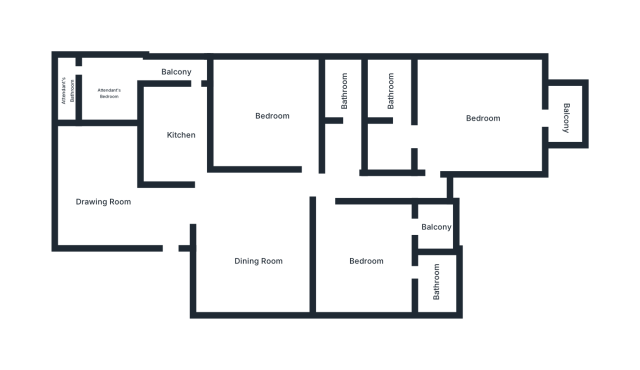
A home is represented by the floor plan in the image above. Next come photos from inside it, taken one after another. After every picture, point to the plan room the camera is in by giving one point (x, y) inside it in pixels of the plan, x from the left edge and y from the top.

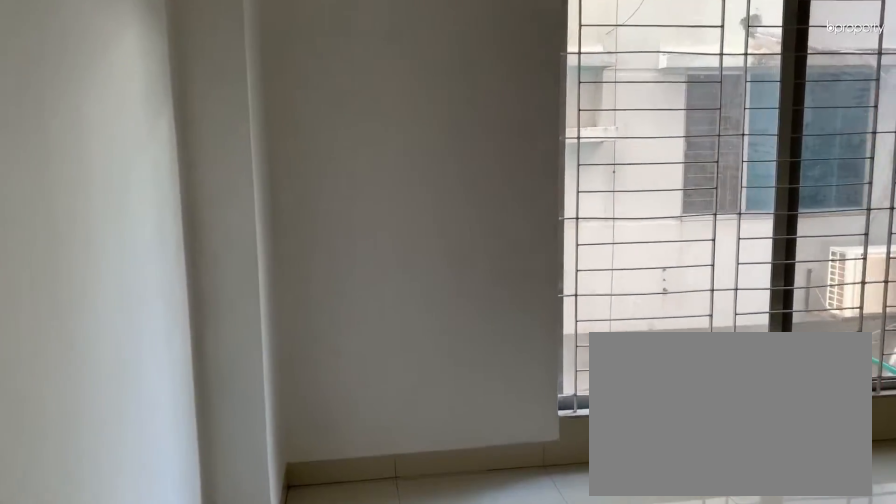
(105, 201)
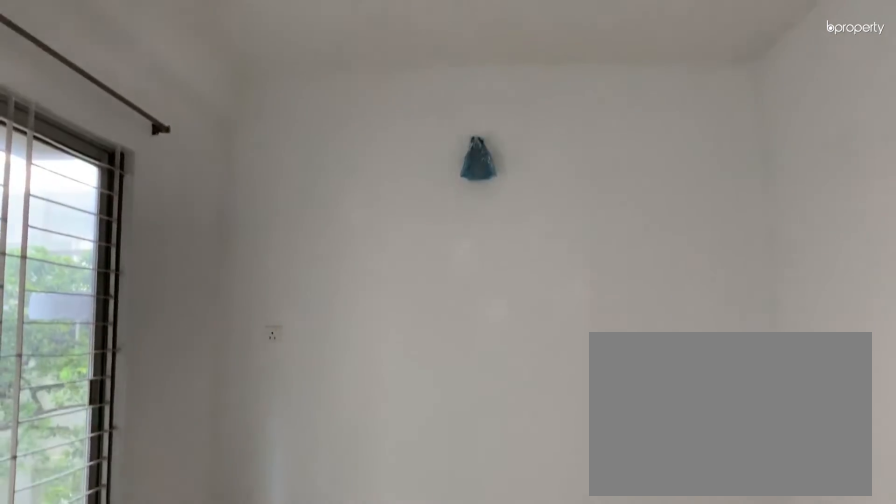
(105, 201)
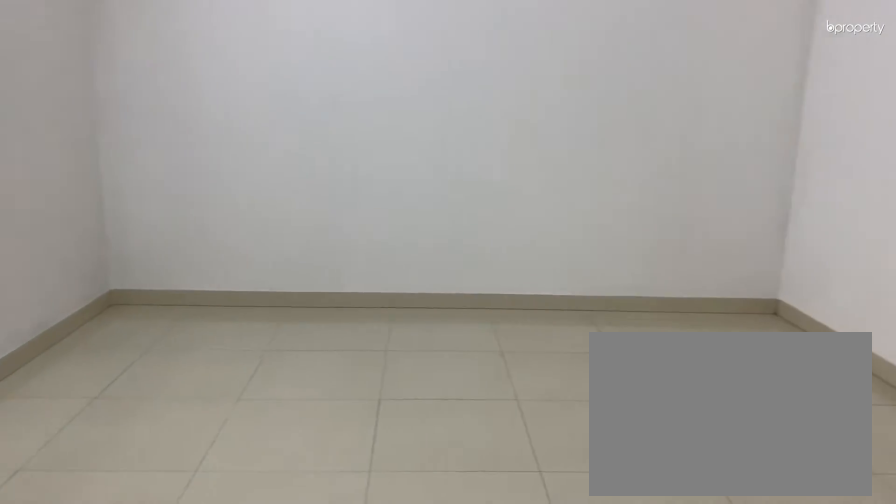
(258, 263)
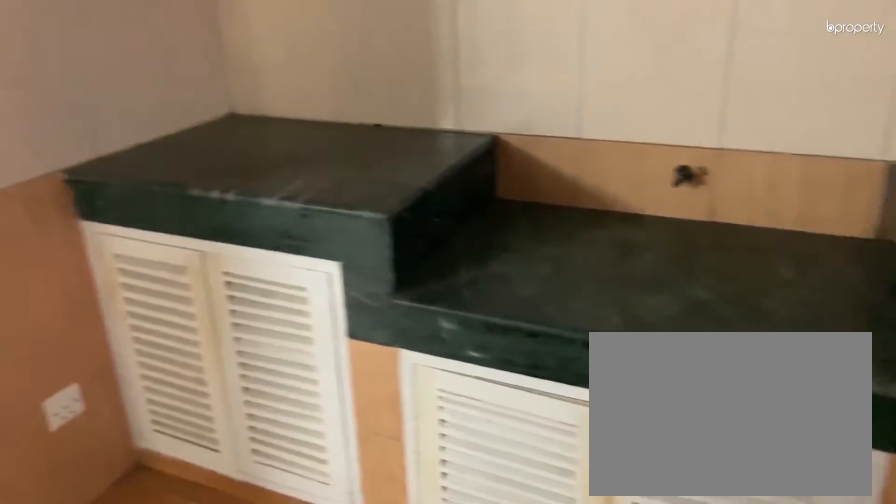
(181, 134)
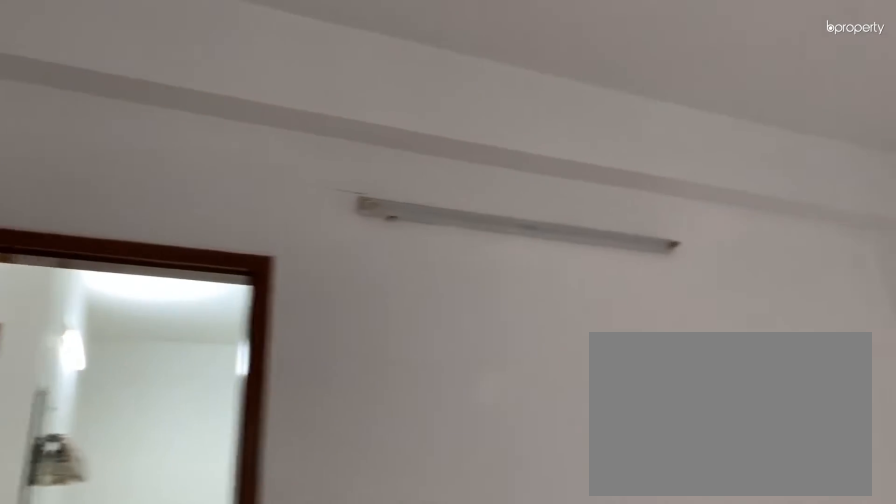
(273, 115)
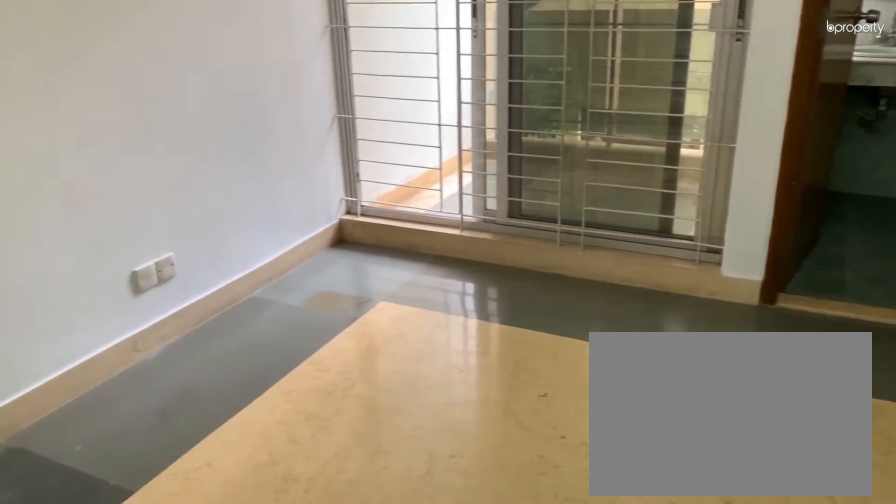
(367, 261)
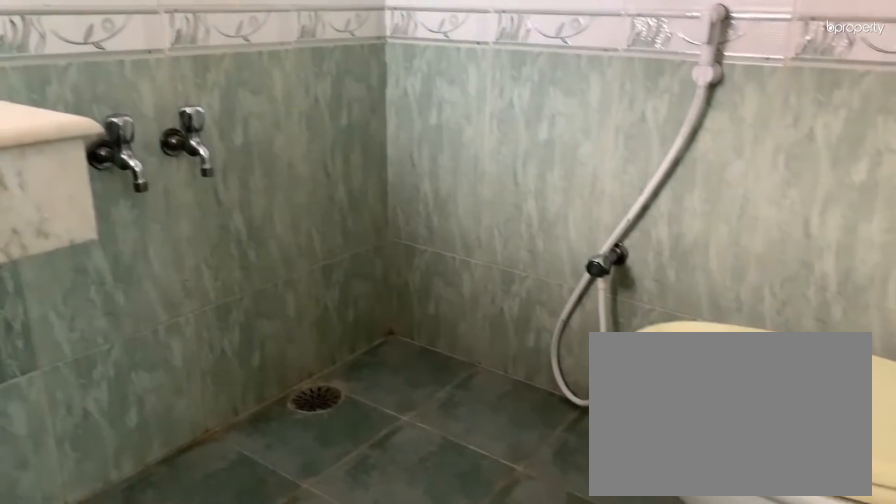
(434, 280)
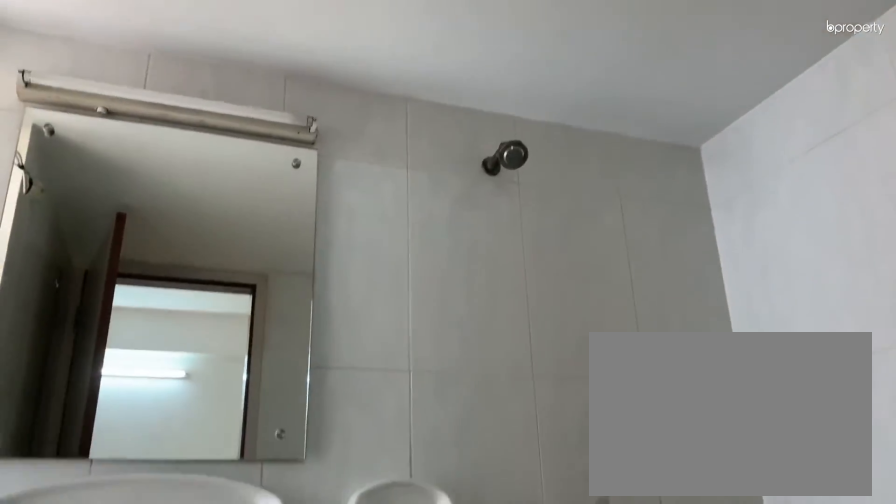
(434, 280)
